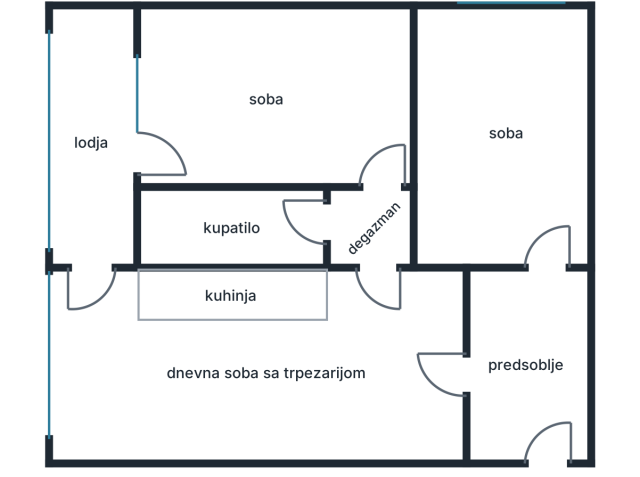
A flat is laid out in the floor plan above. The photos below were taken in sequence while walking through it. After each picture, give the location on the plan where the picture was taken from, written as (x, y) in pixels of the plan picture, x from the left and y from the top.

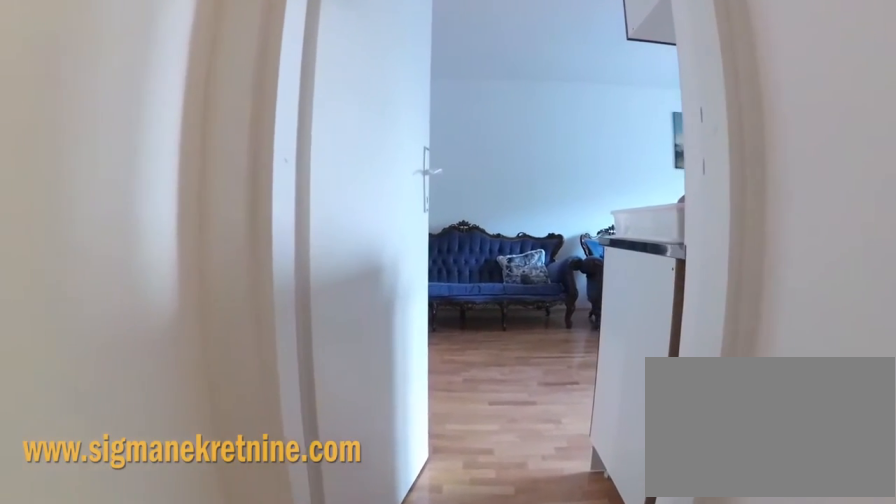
(381, 205)
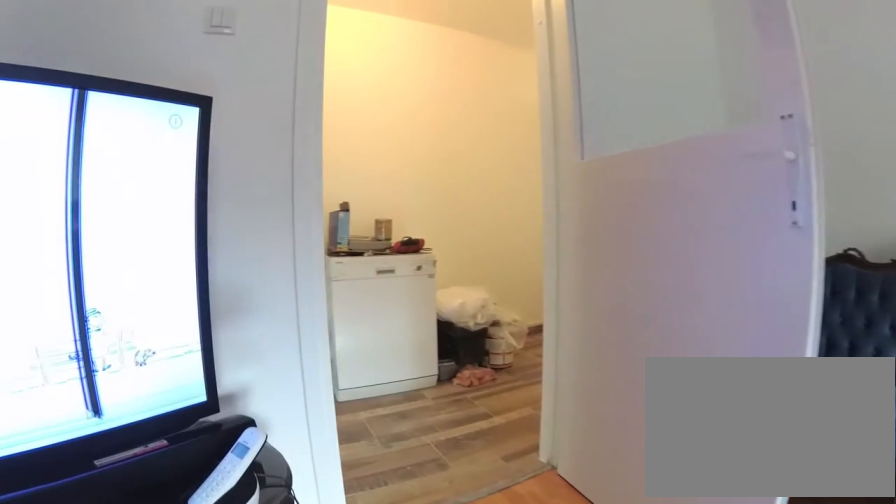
(379, 303)
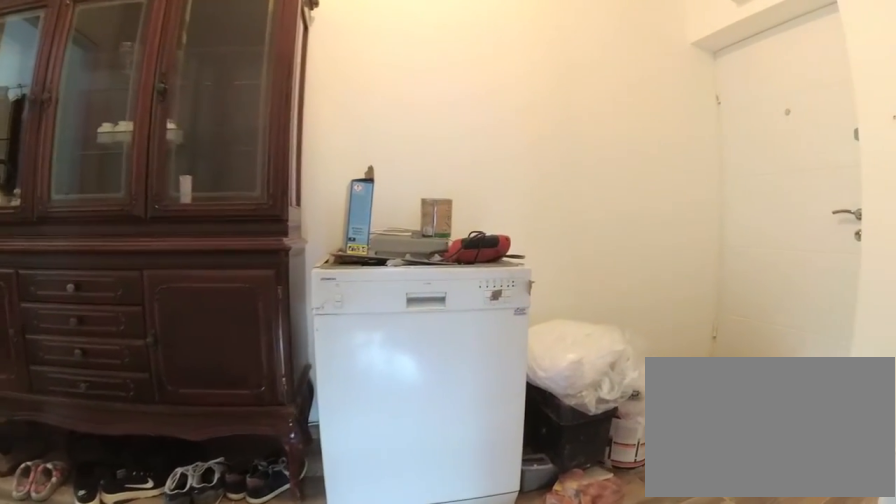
(445, 367)
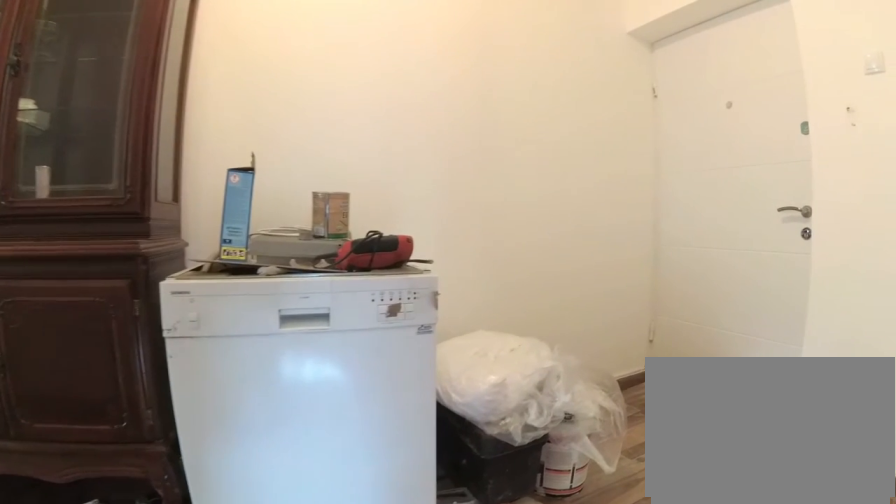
(461, 372)
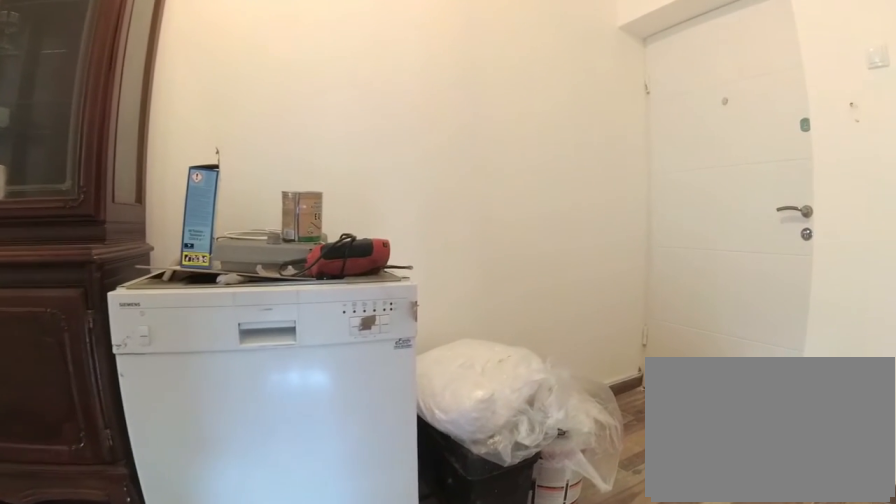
(470, 373)
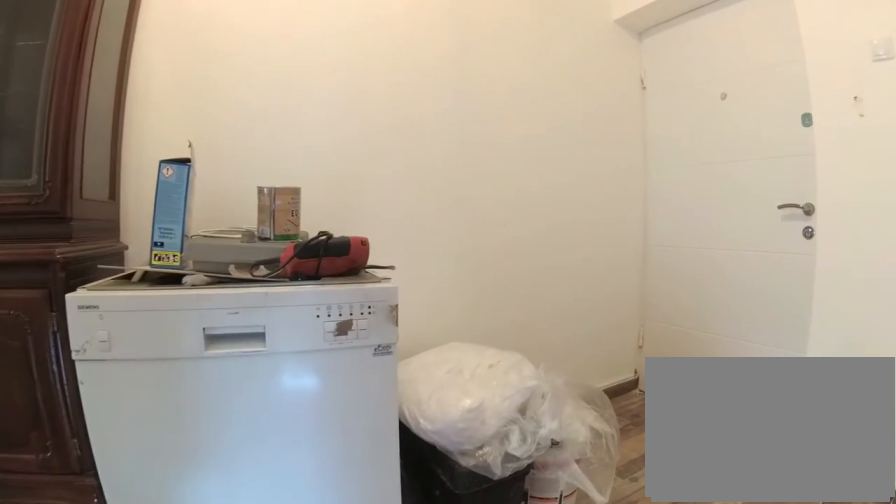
(477, 374)
